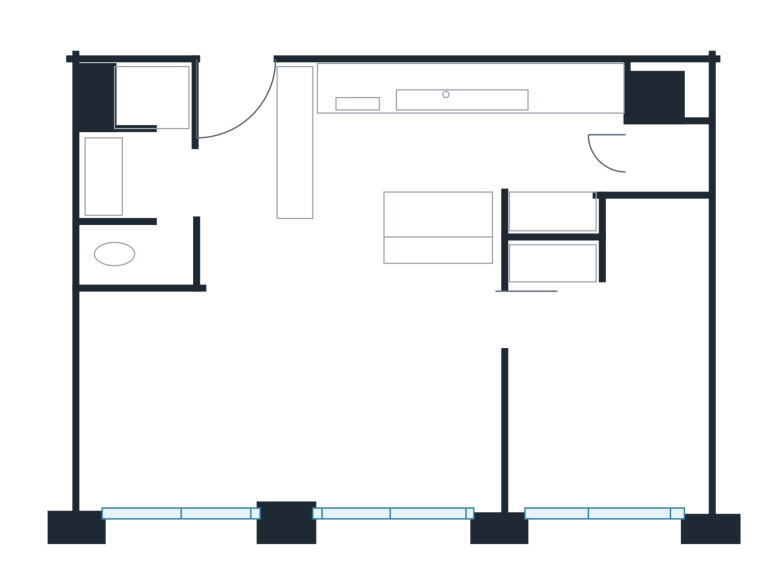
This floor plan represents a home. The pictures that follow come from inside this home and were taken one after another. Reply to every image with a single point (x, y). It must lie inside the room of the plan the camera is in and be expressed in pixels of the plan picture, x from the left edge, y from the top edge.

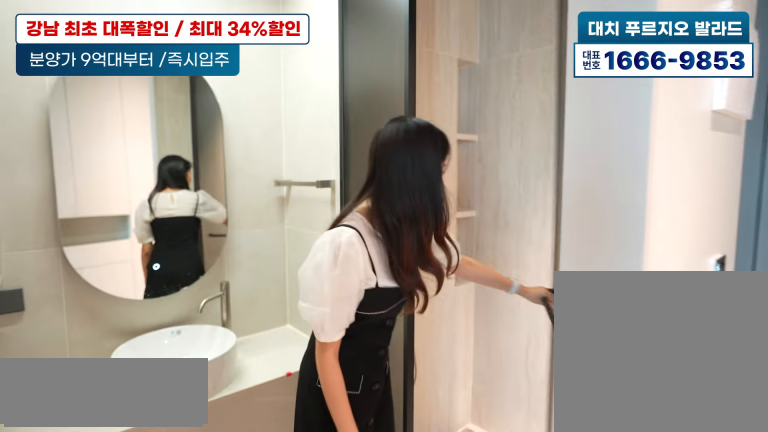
(153, 162)
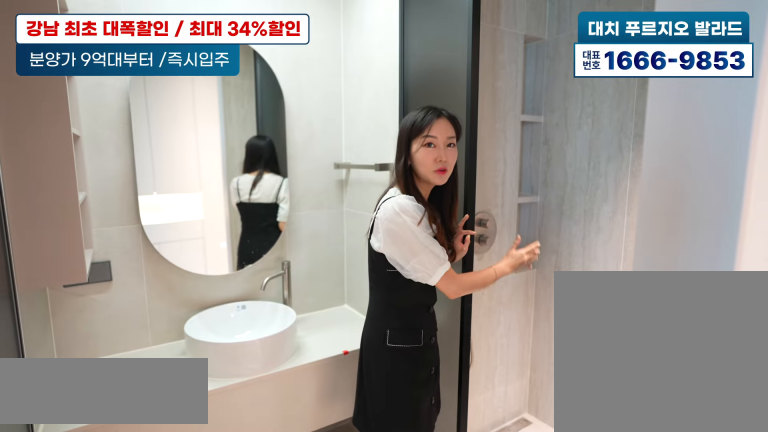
(153, 162)
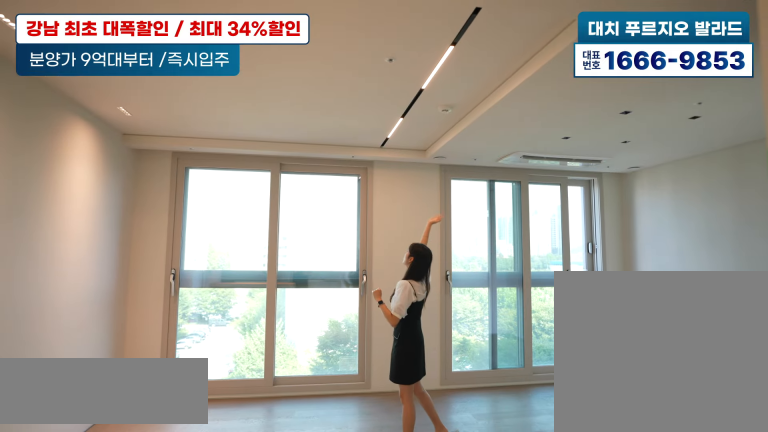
(260, 369)
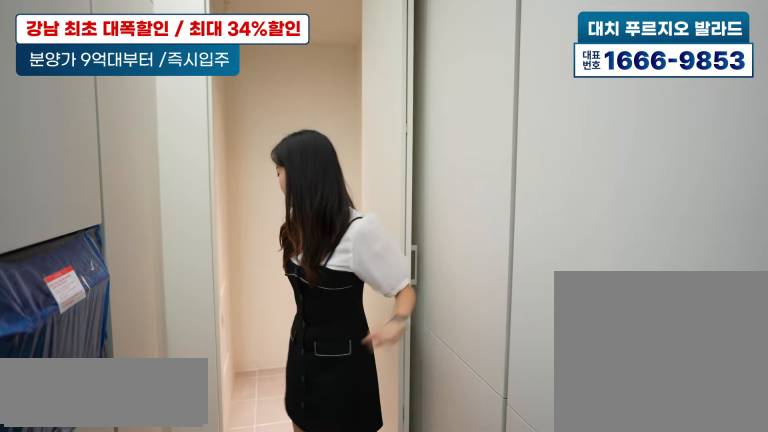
(488, 140)
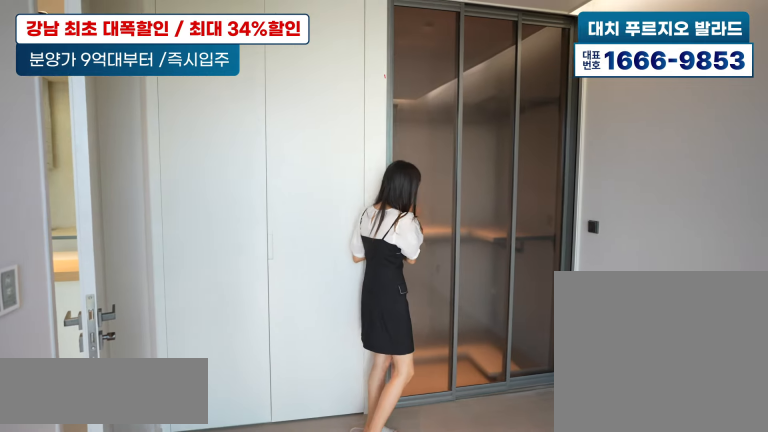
(599, 387)
